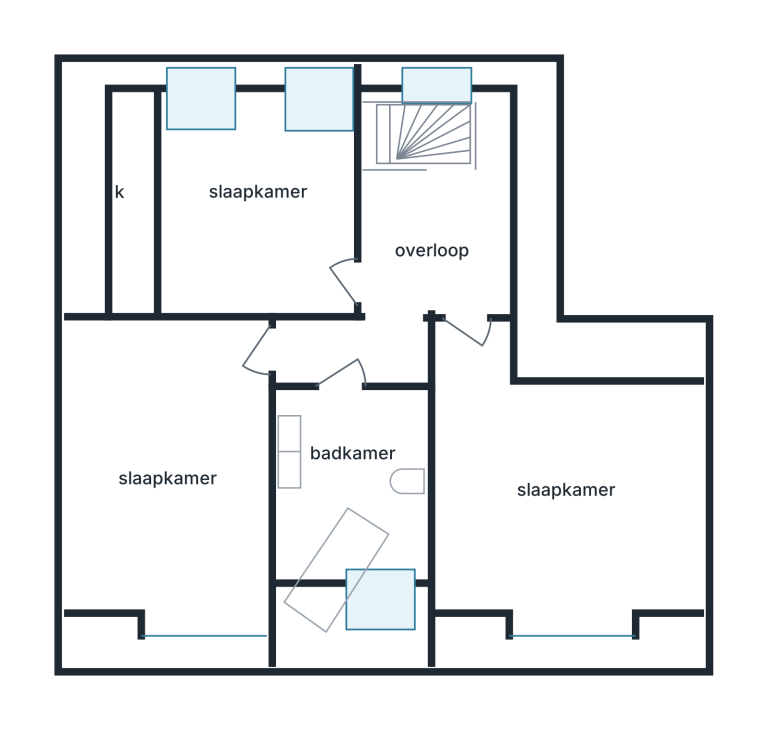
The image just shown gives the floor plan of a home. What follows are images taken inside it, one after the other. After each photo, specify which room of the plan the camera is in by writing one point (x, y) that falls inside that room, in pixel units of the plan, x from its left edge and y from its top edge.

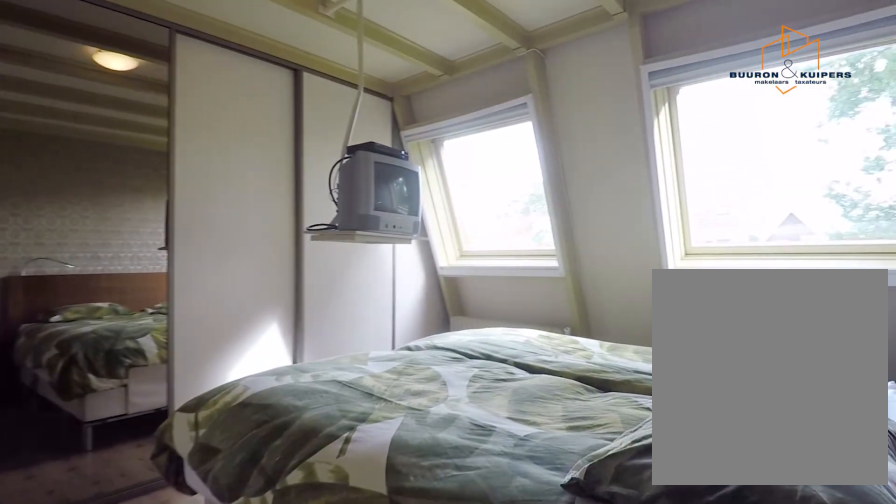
(250, 203)
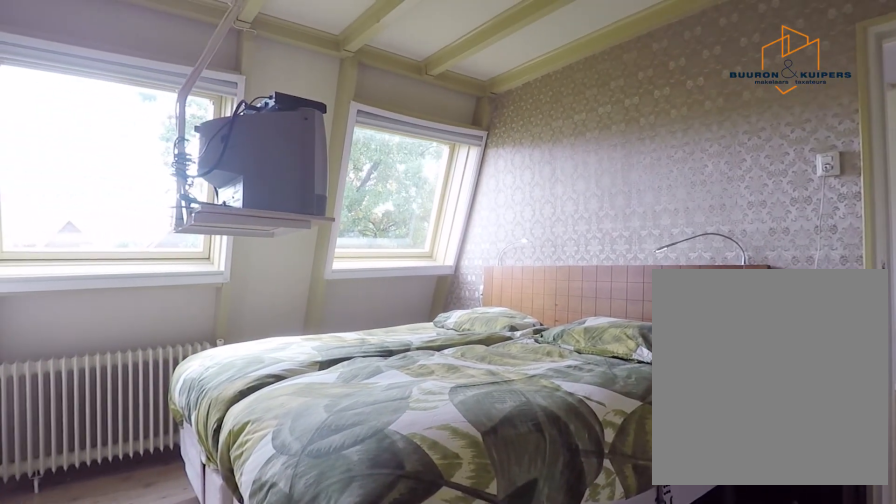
(250, 203)
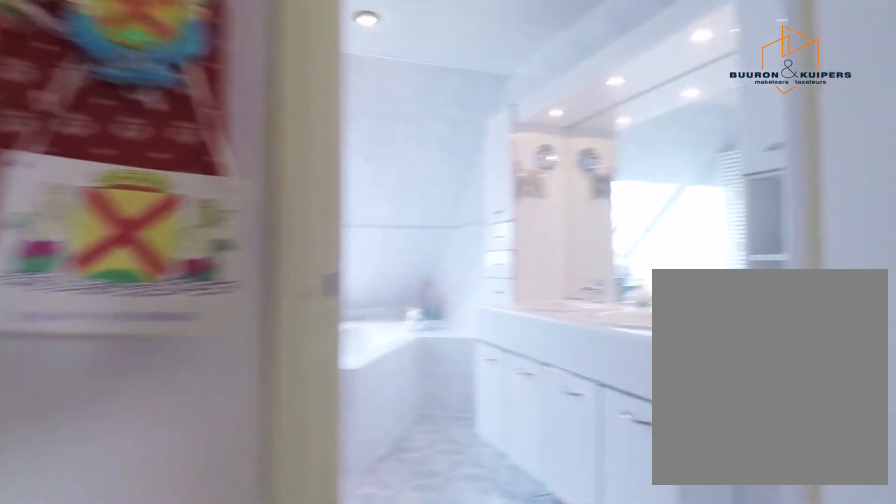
(418, 264)
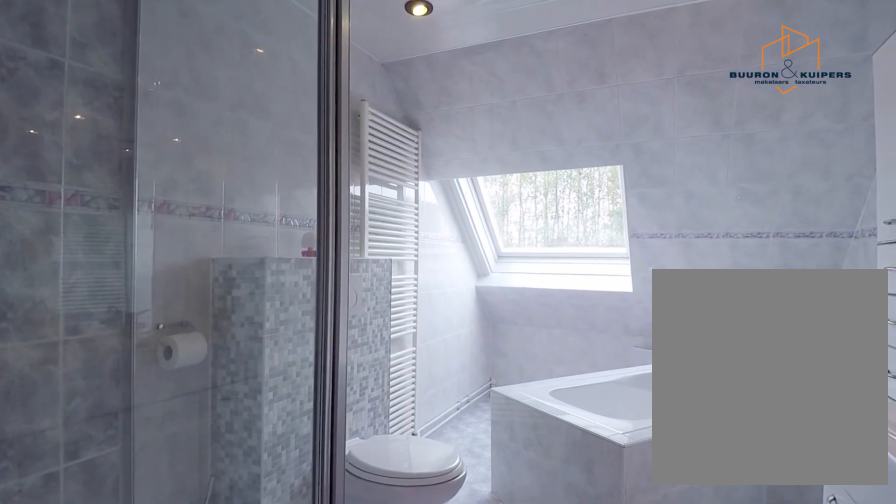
(351, 499)
